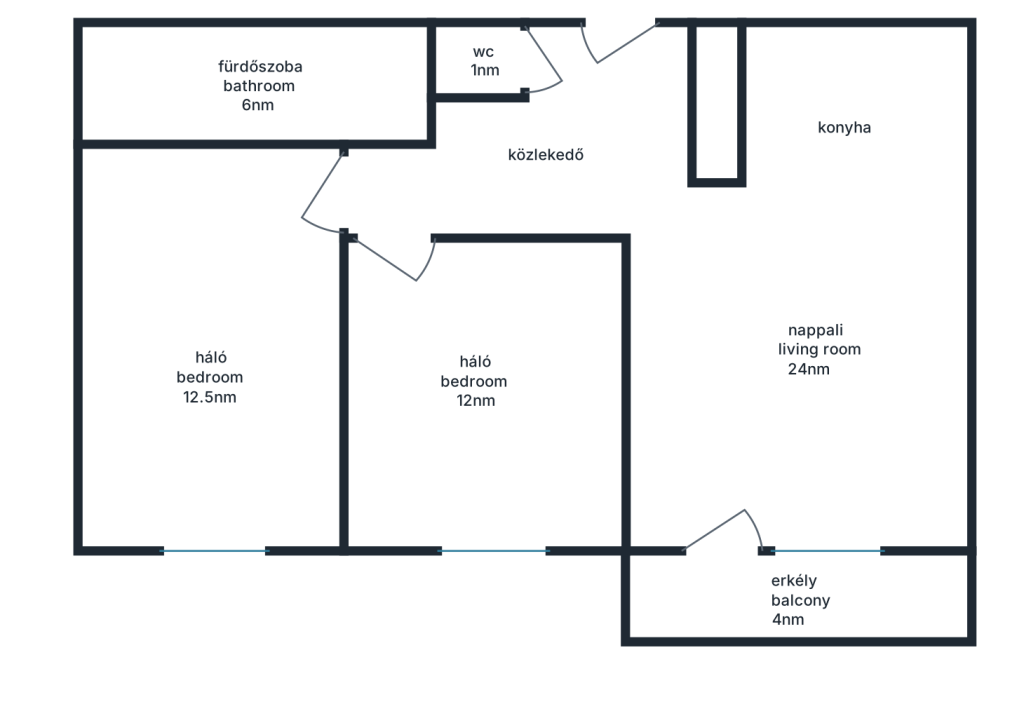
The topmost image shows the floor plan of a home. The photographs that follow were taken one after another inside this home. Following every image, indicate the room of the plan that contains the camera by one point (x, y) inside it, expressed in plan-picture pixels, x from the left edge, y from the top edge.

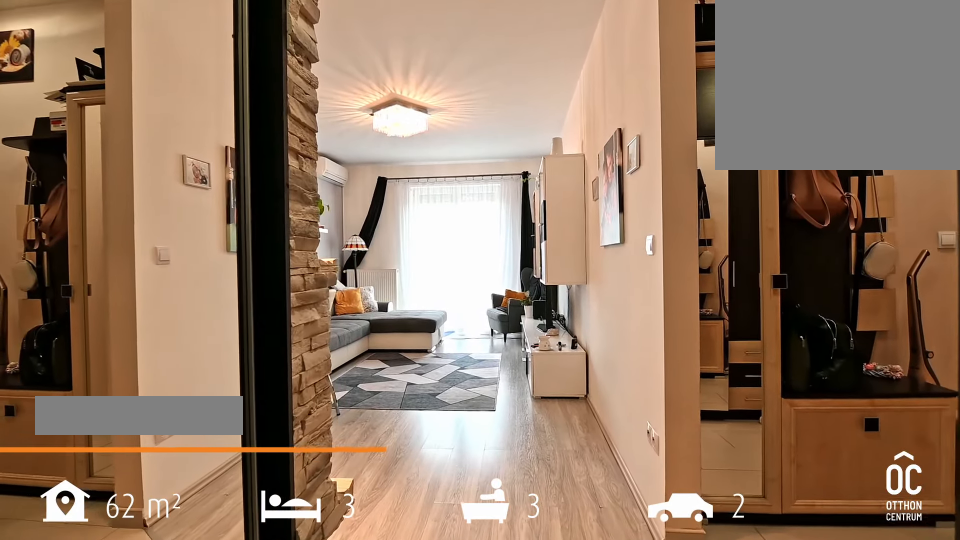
(600, 73)
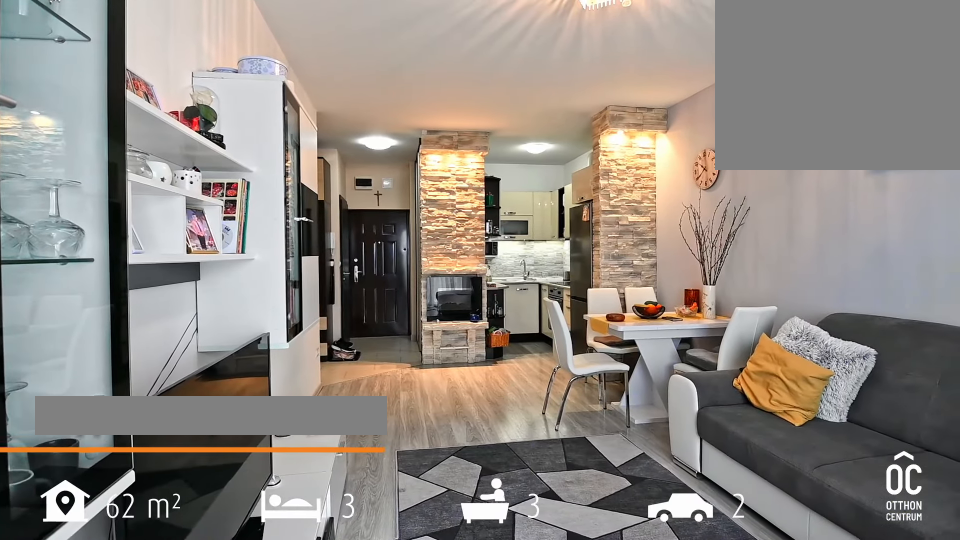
(809, 374)
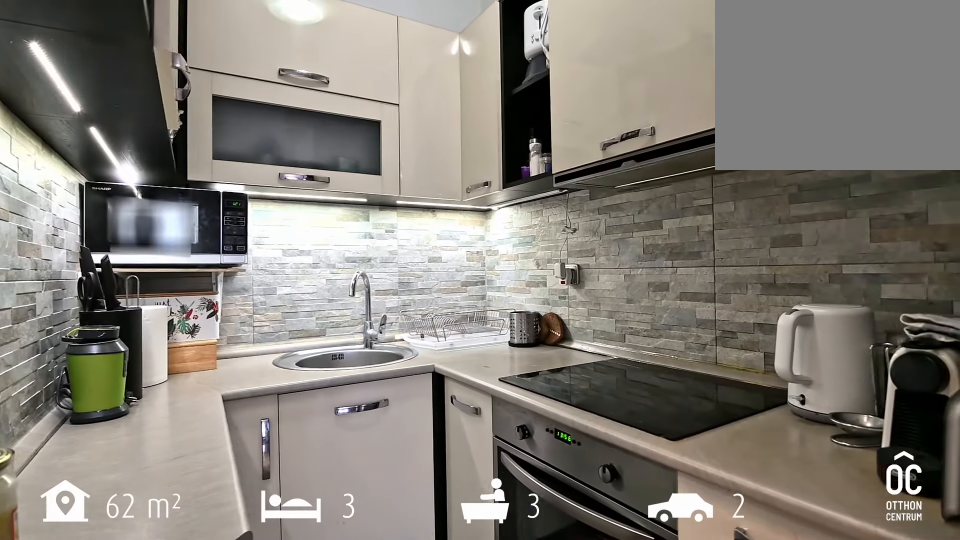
(853, 119)
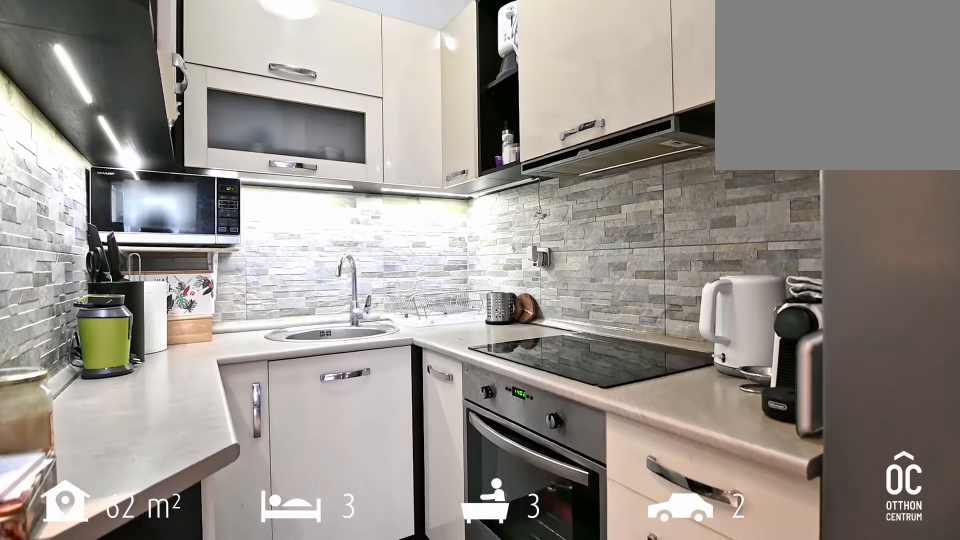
(853, 119)
